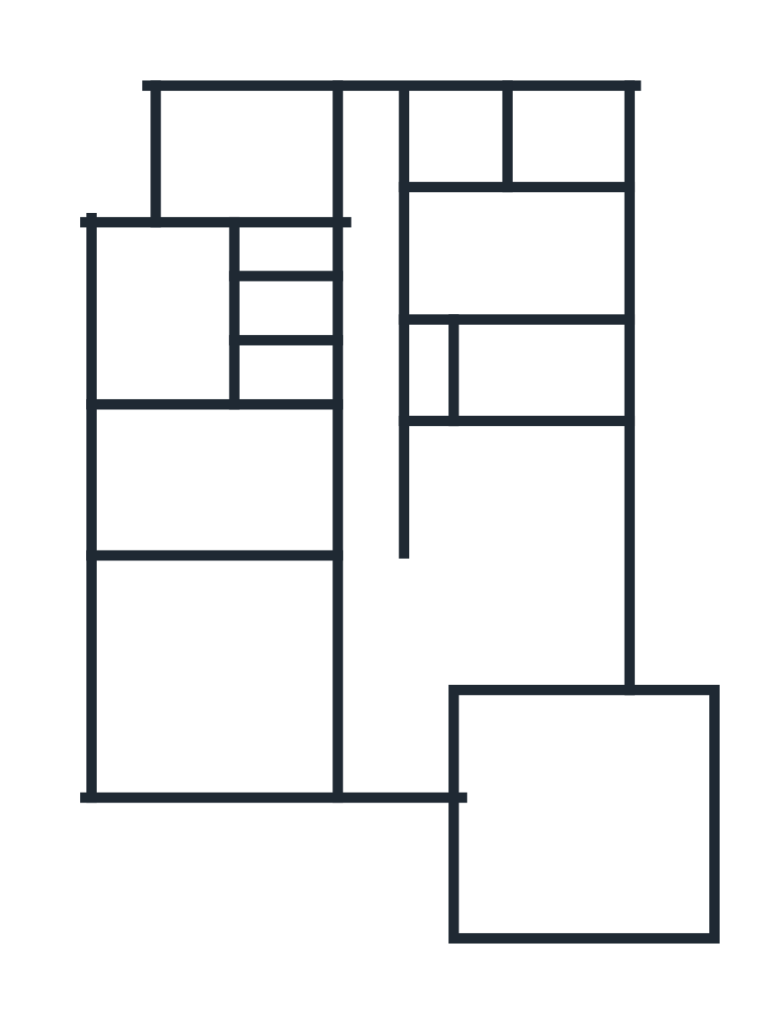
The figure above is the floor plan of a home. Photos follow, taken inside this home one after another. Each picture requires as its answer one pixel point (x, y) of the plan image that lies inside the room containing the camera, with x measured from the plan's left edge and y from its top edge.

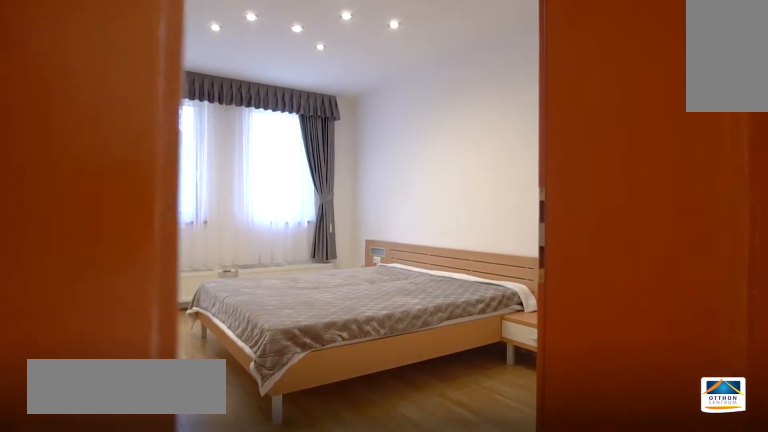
(252, 157)
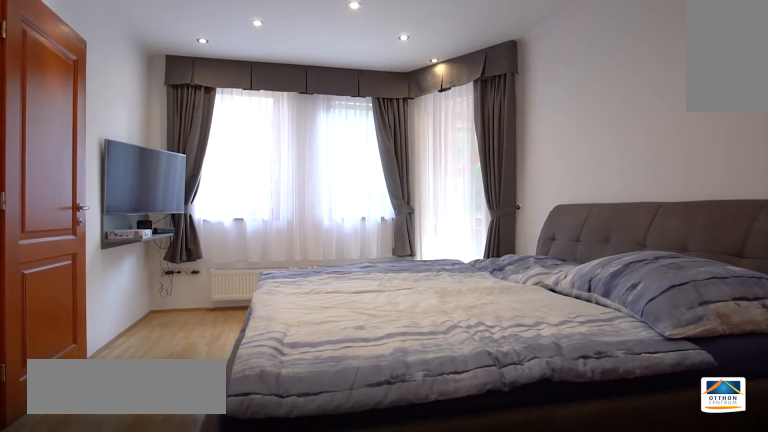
(545, 263)
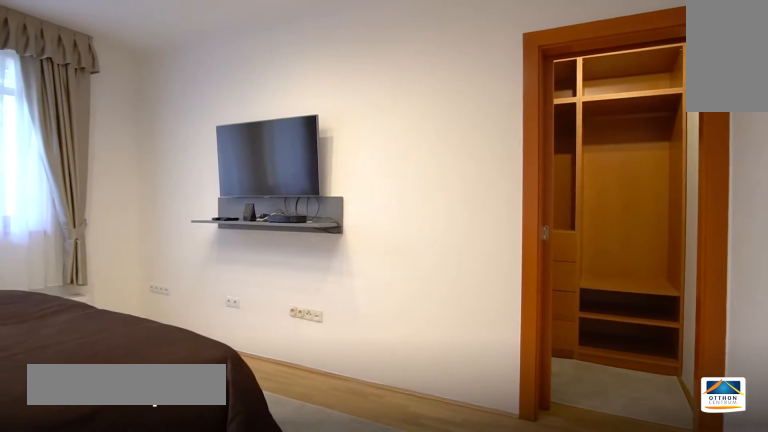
(217, 482)
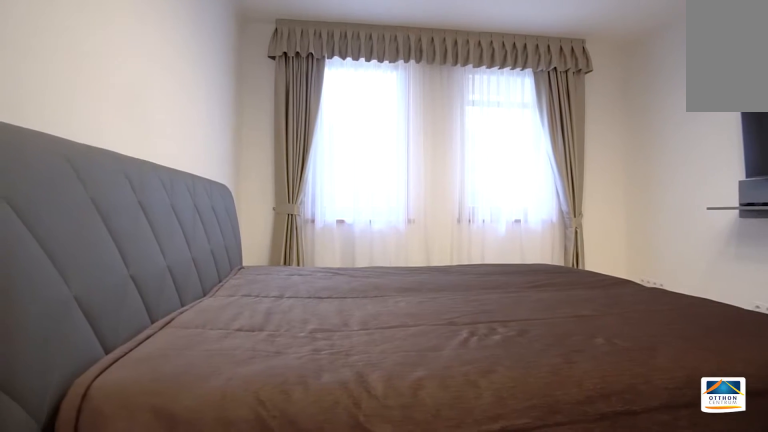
(218, 482)
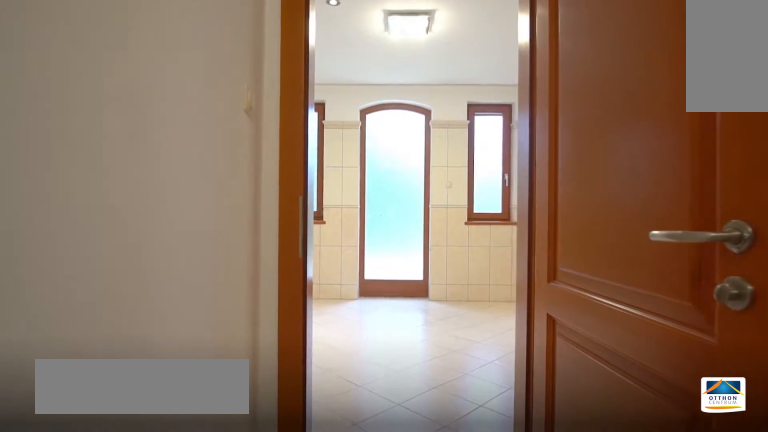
(292, 314)
